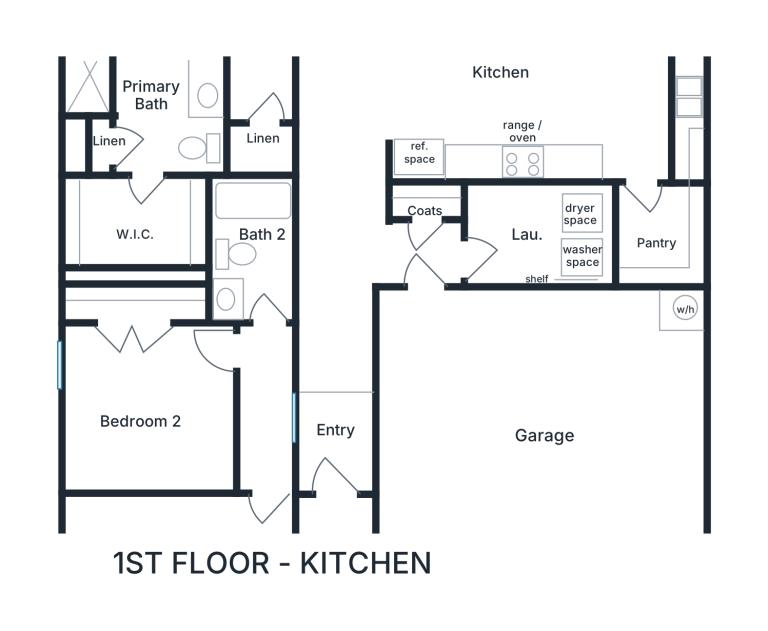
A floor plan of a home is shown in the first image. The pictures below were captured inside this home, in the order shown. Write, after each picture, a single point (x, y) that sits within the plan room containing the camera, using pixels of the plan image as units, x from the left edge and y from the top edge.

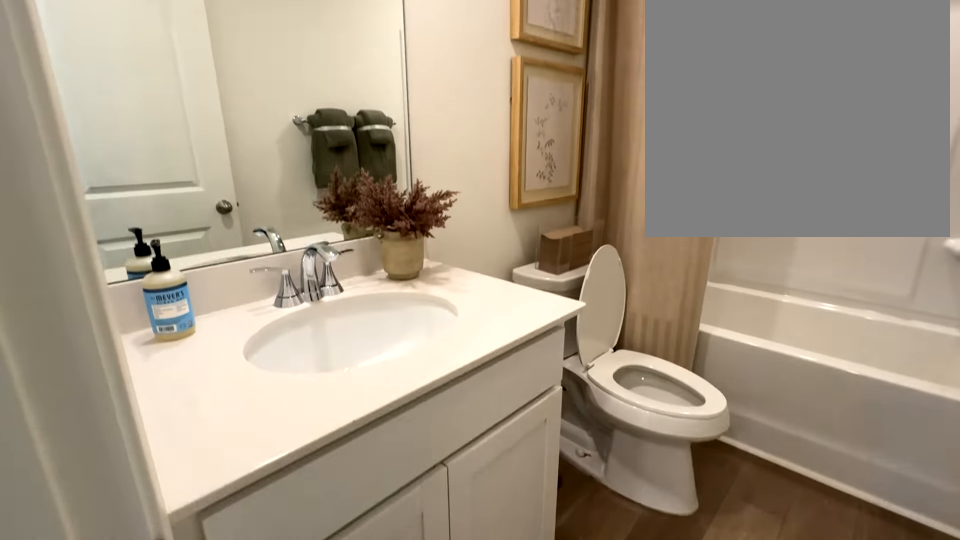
(253, 247)
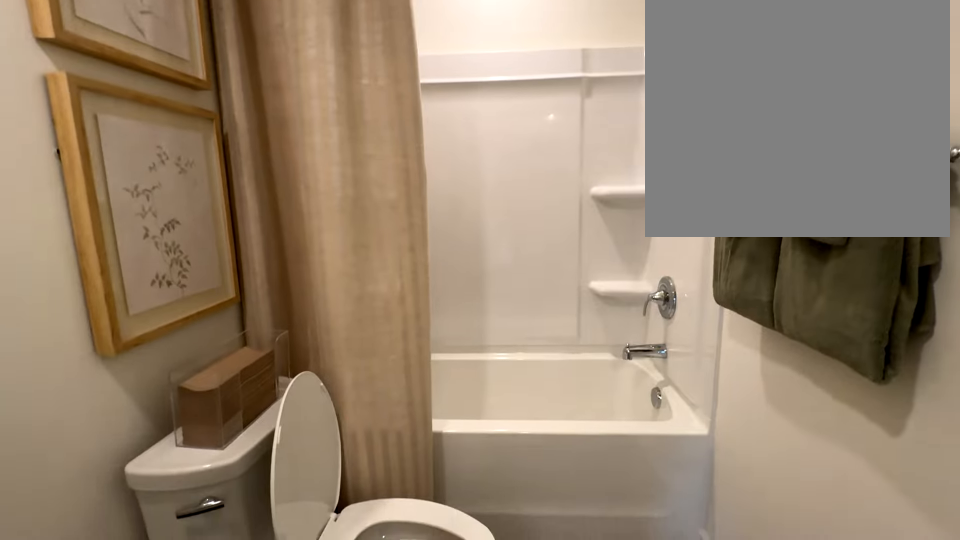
(253, 247)
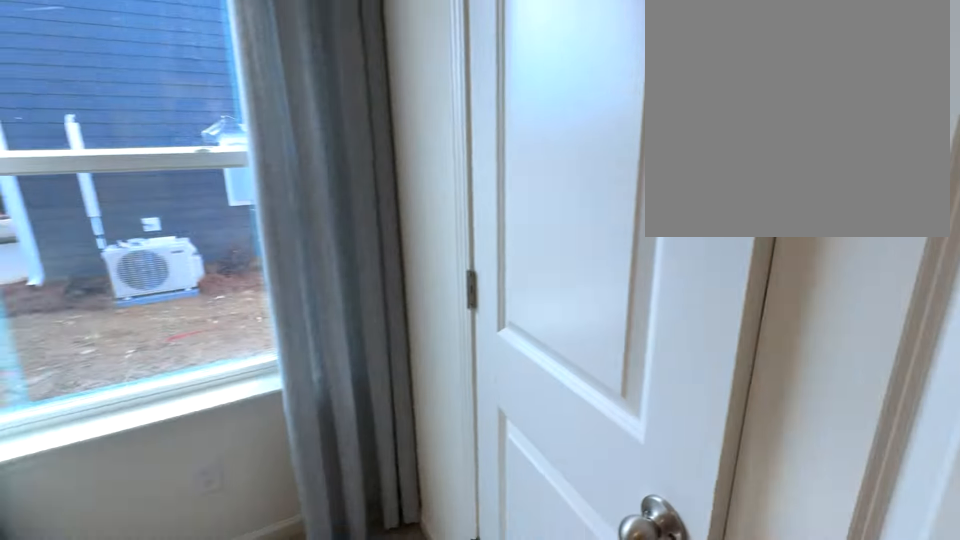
(148, 406)
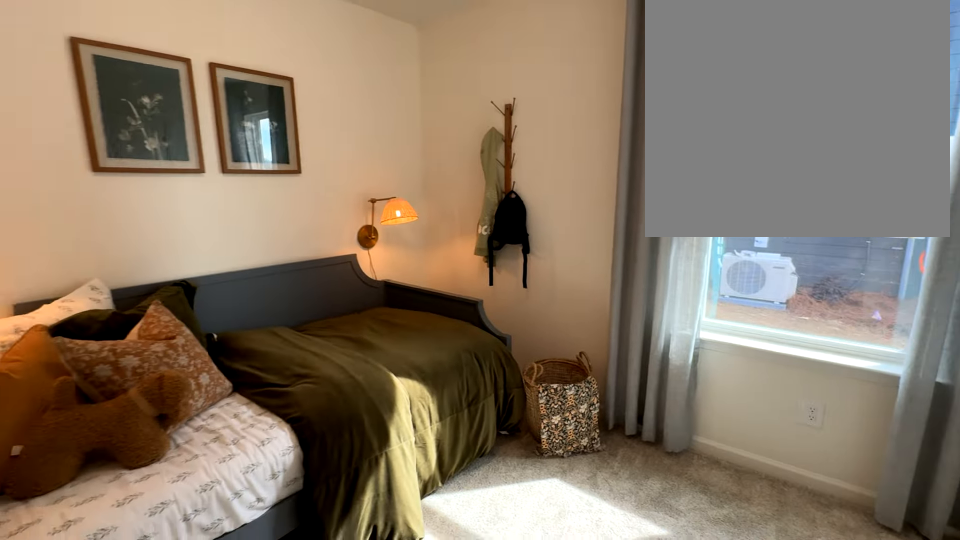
(148, 406)
